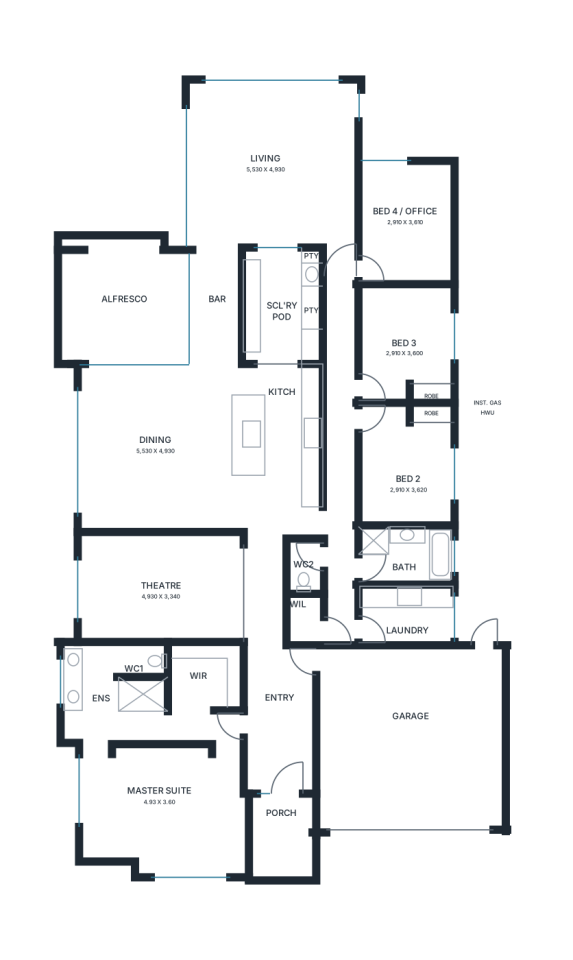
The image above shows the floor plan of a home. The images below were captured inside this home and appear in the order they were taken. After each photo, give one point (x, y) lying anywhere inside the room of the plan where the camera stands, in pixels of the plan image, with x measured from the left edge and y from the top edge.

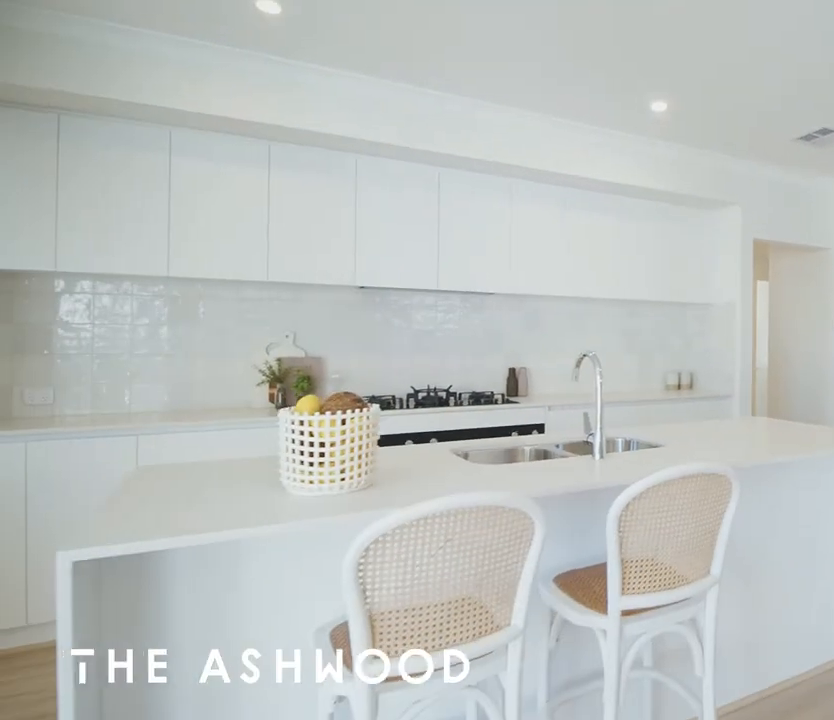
(199, 447)
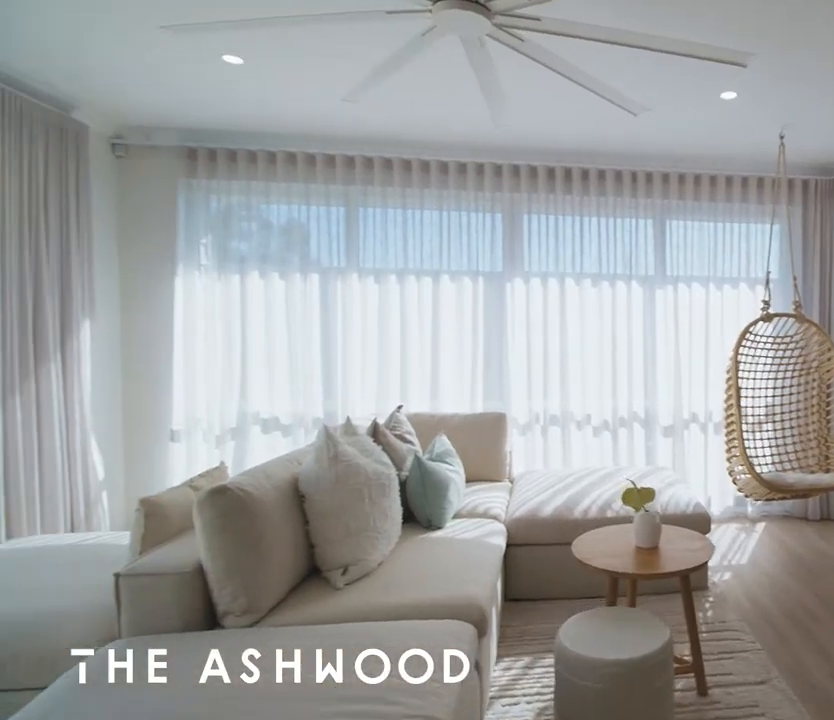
(272, 164)
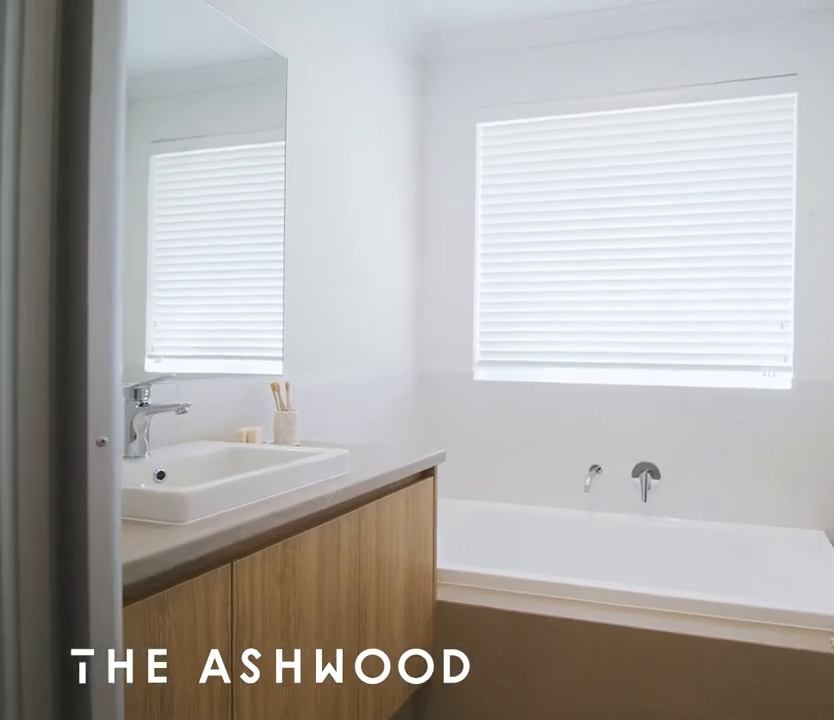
(405, 554)
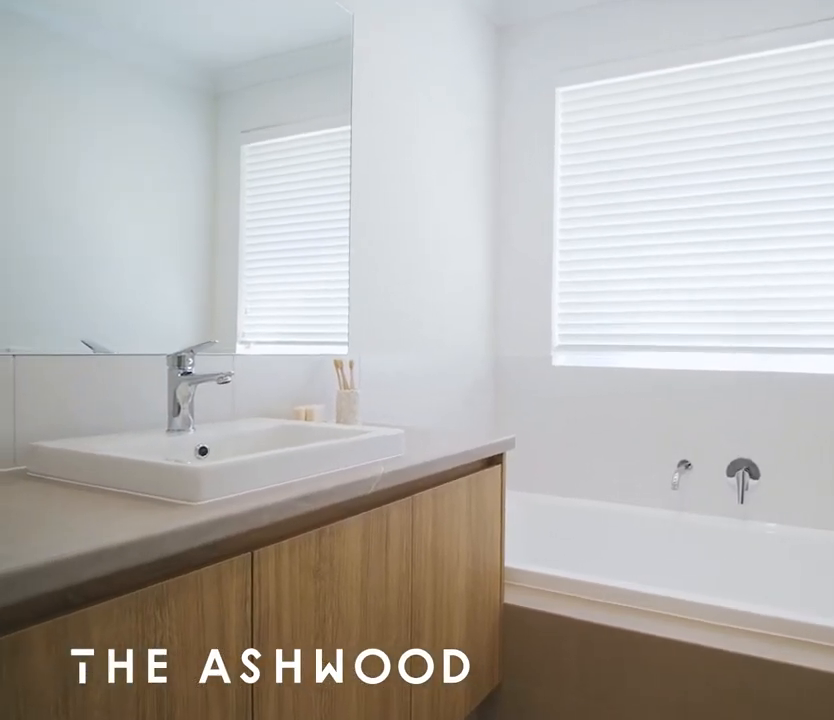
(405, 554)
